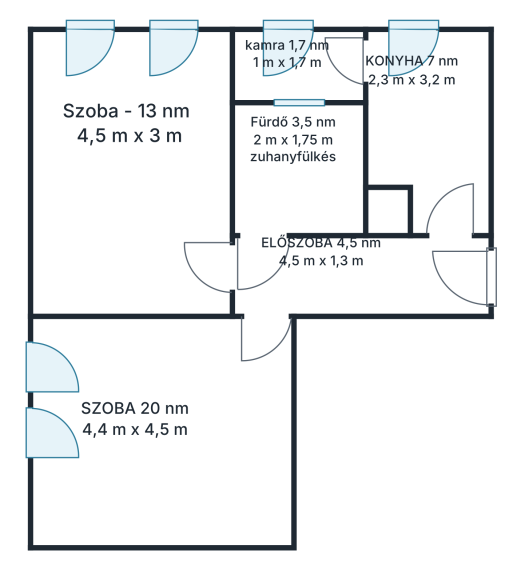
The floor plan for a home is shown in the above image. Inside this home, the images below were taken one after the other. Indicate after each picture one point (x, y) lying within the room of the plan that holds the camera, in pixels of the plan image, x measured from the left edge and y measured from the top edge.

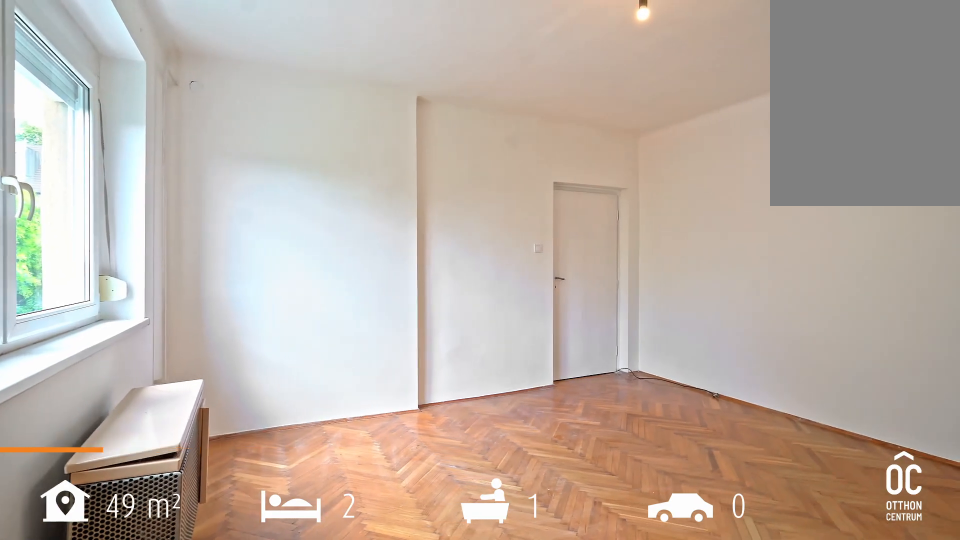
(166, 435)
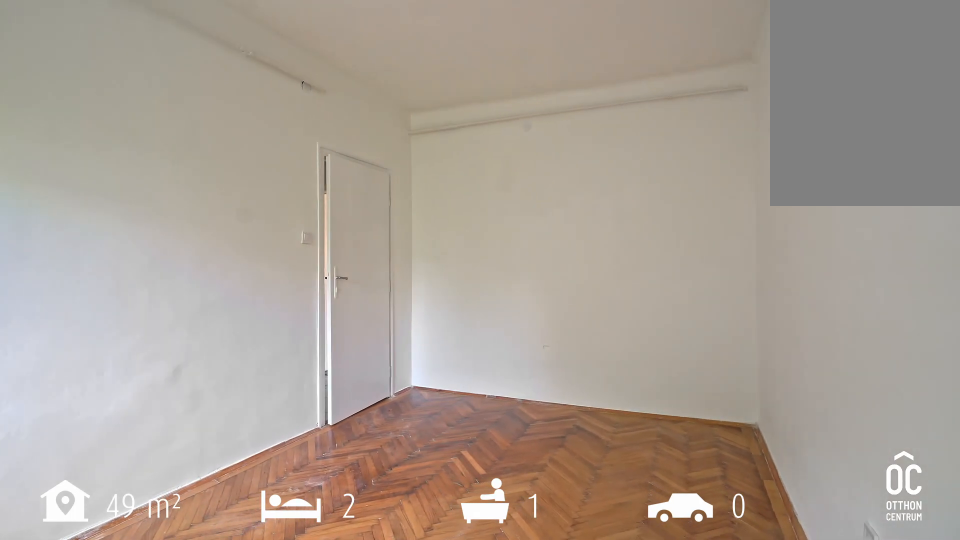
(131, 194)
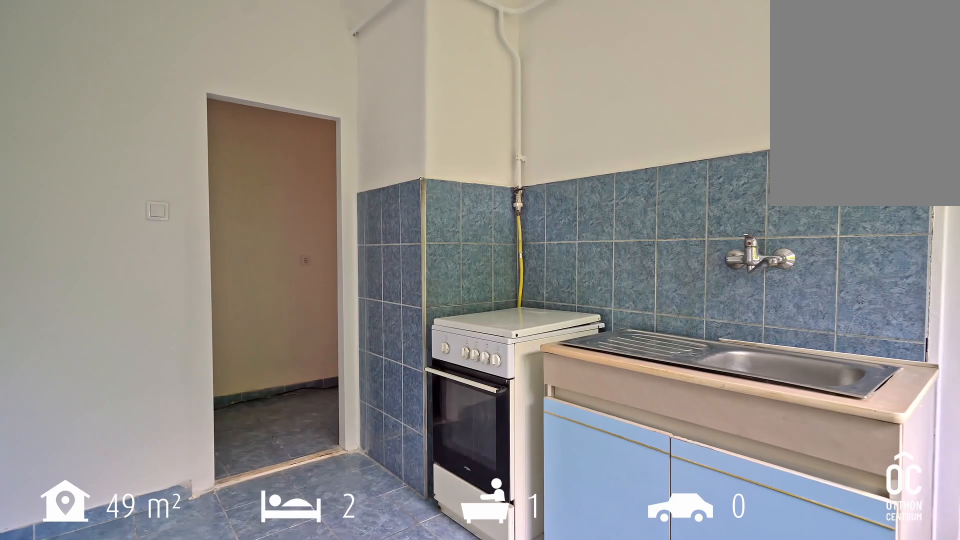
(419, 127)
